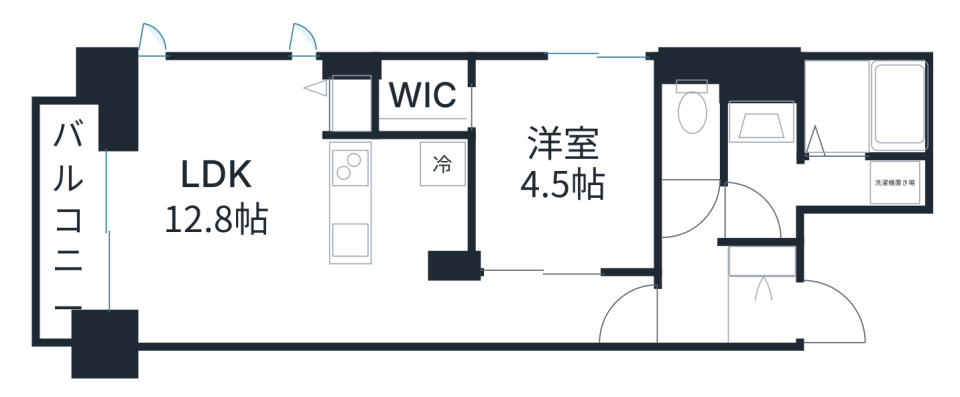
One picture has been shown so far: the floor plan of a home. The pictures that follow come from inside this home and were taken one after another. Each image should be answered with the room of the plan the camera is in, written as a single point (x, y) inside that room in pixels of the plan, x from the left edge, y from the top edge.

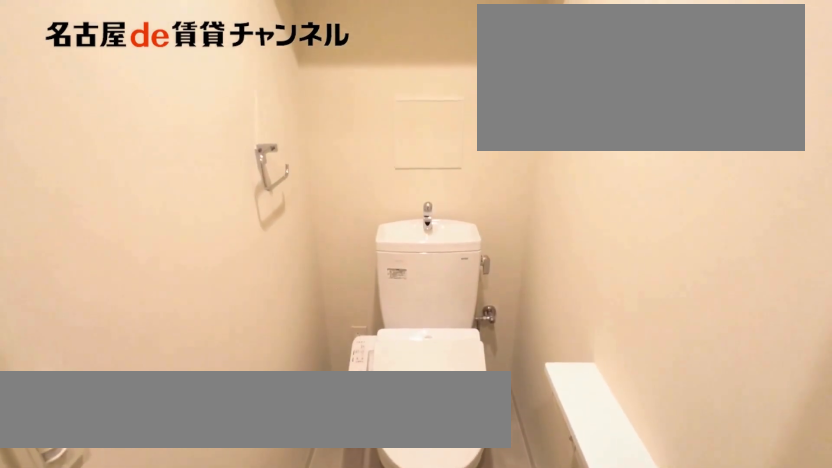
(693, 117)
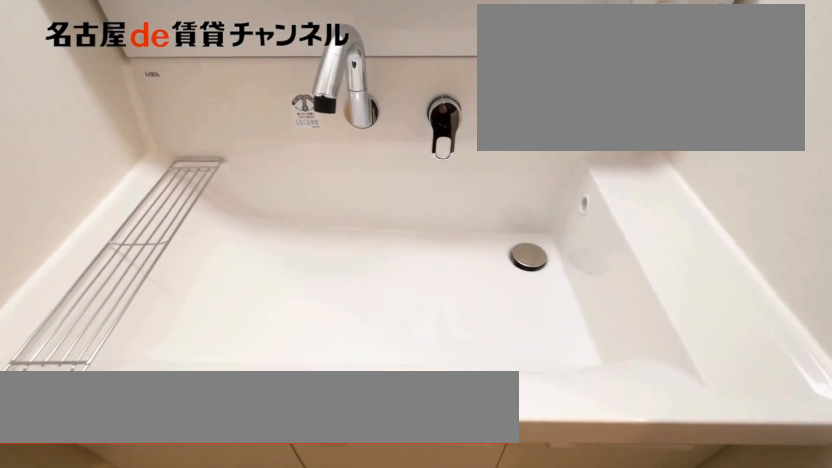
(818, 184)
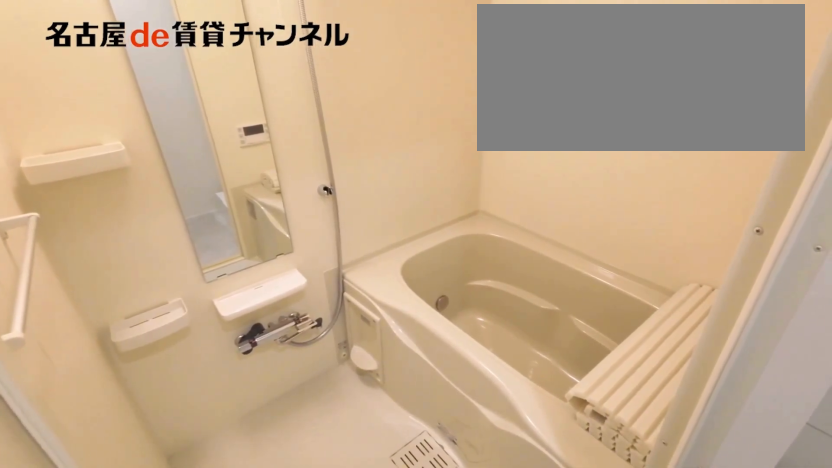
(817, 141)
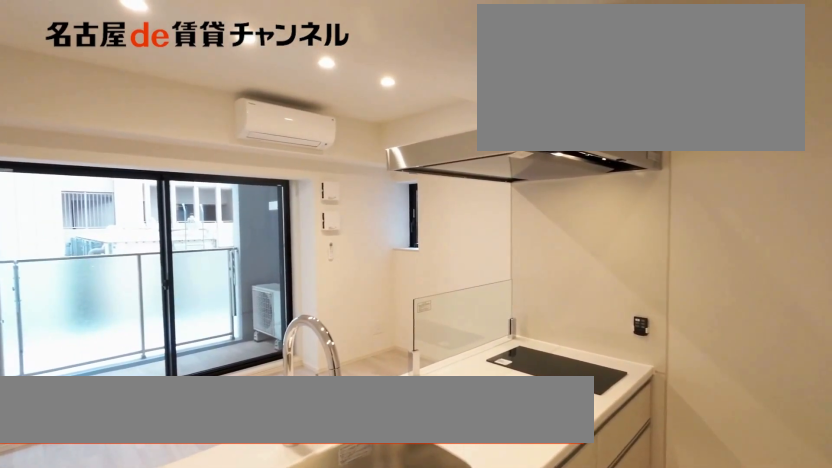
(400, 205)
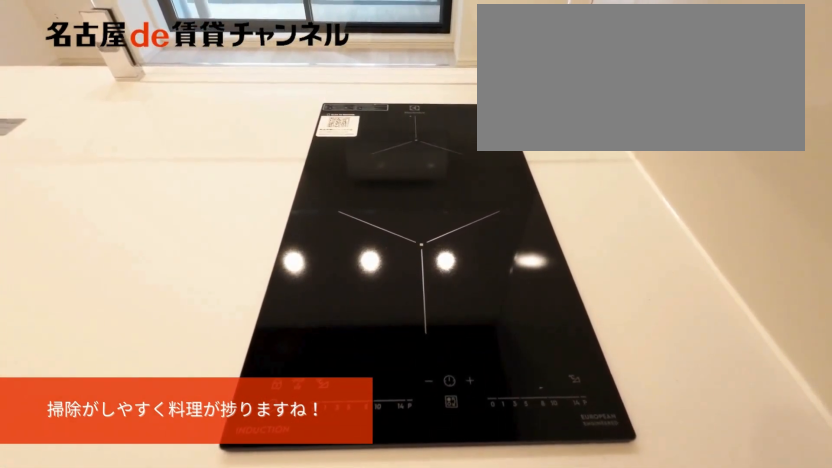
(400, 205)
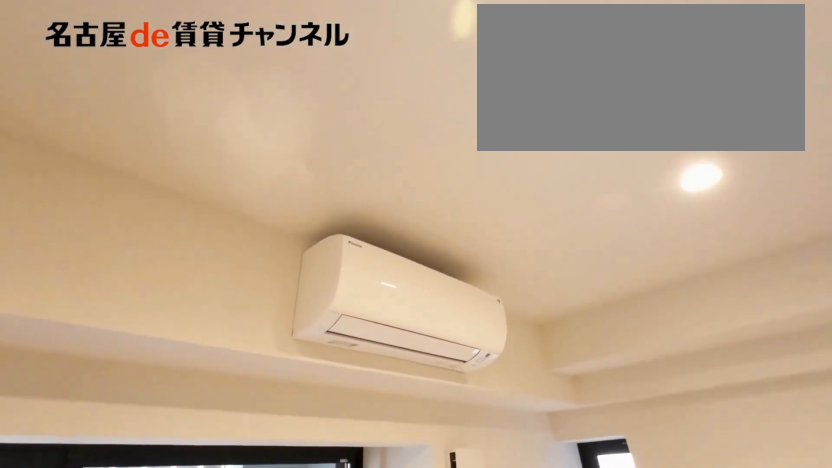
(215, 201)
